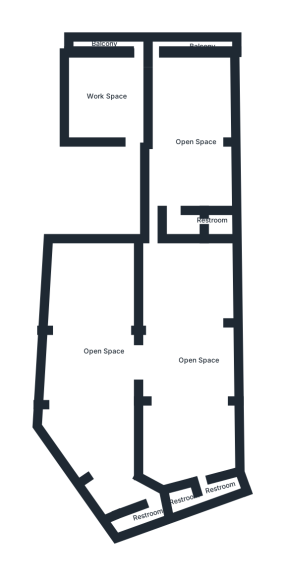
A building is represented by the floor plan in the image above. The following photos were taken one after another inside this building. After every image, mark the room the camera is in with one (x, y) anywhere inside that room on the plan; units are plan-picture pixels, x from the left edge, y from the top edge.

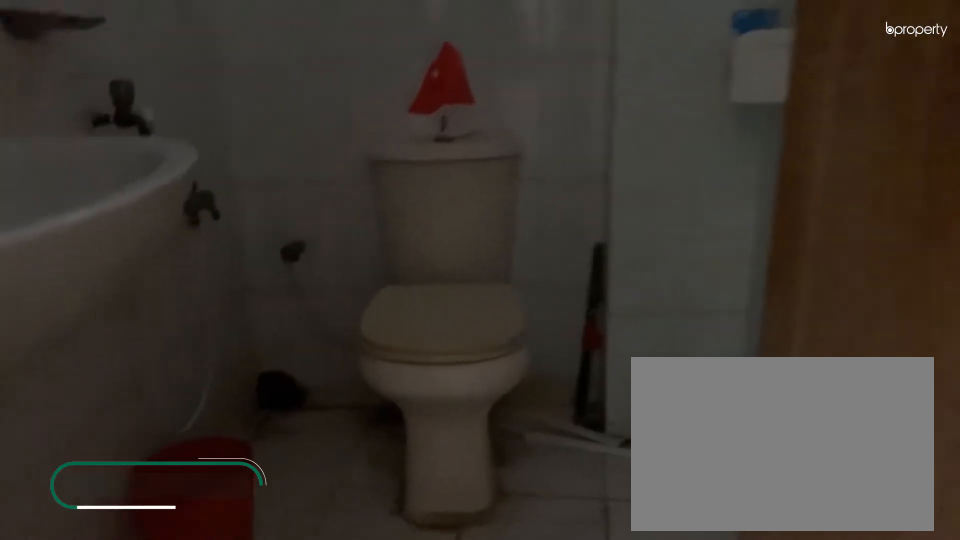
(216, 220)
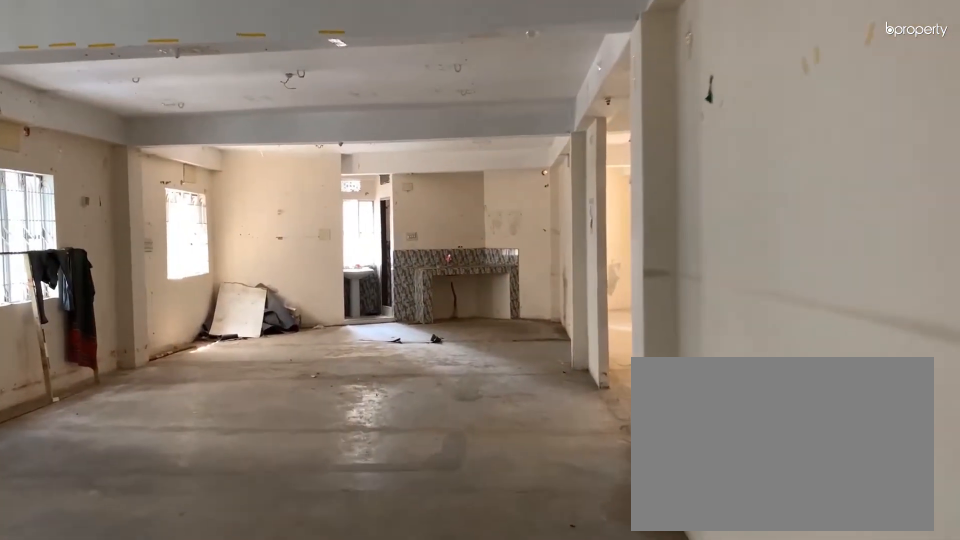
(186, 375)
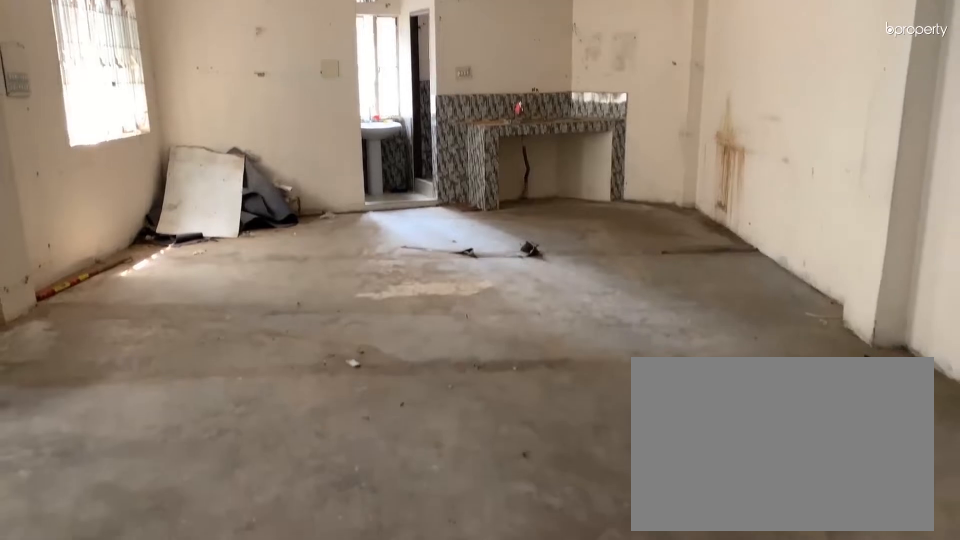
(186, 375)
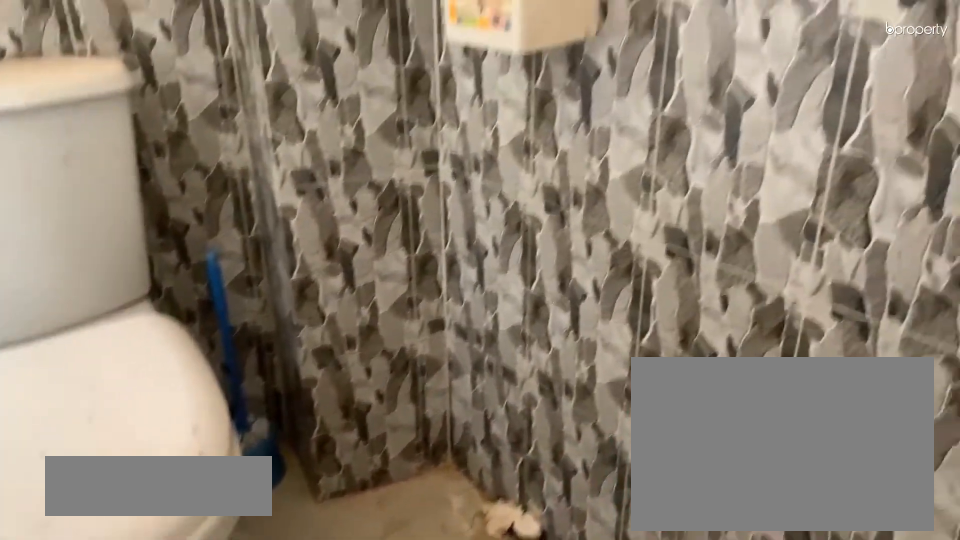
(219, 492)
